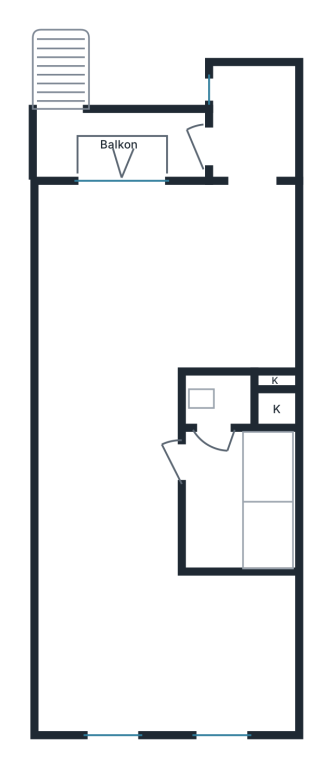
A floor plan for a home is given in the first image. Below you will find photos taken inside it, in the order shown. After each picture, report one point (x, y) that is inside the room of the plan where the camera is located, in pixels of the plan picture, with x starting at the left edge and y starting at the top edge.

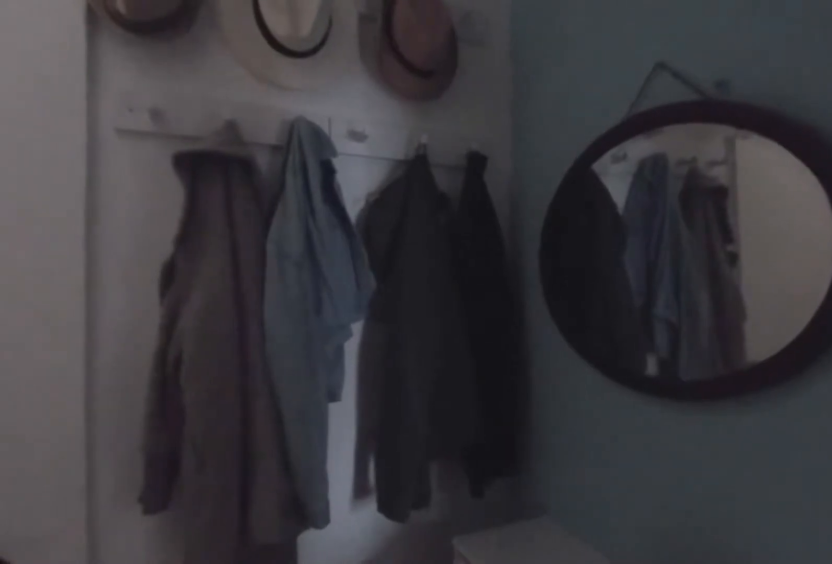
(212, 498)
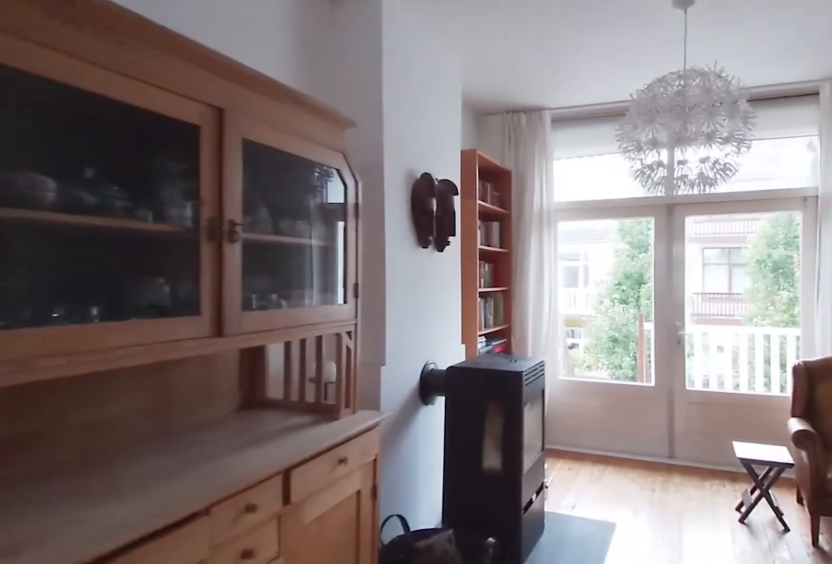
(152, 616)
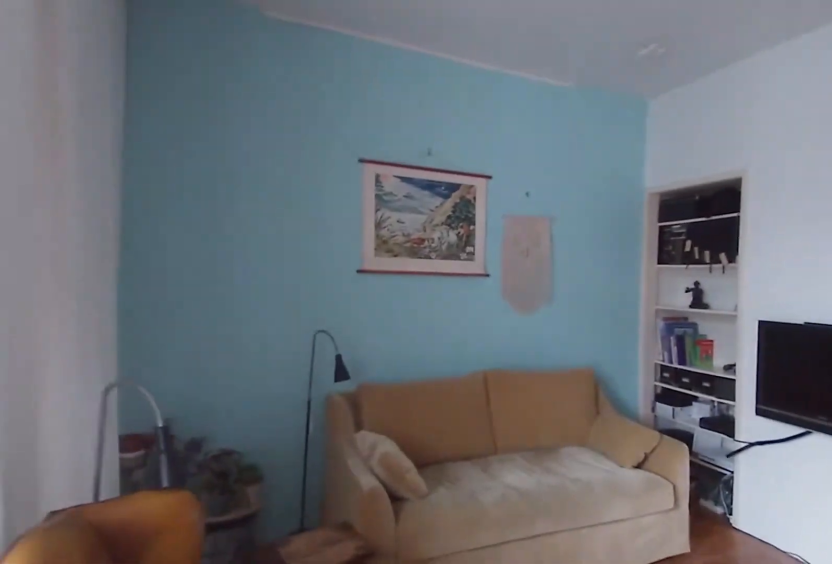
(244, 184)
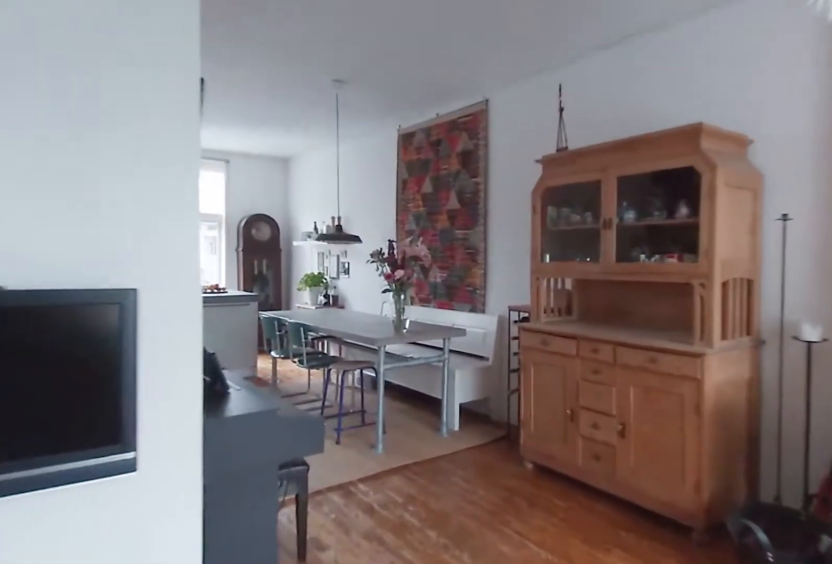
(244, 184)
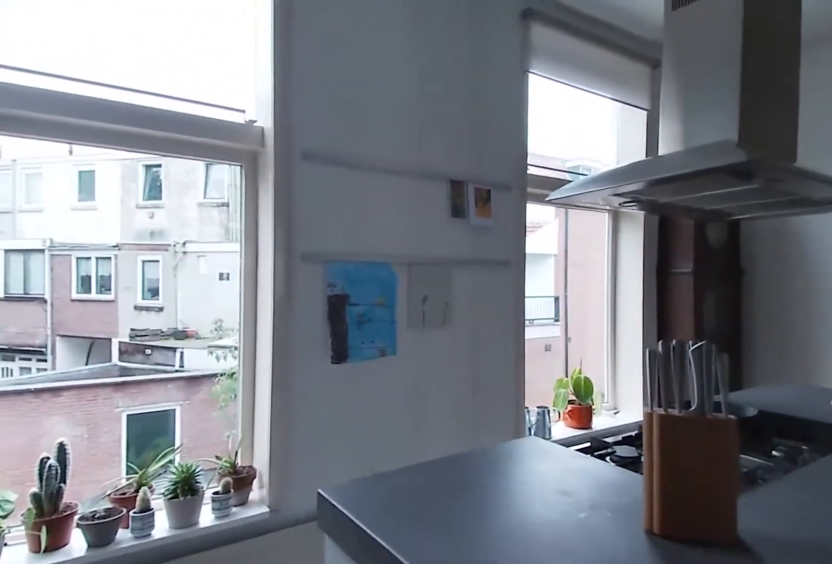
(151, 616)
